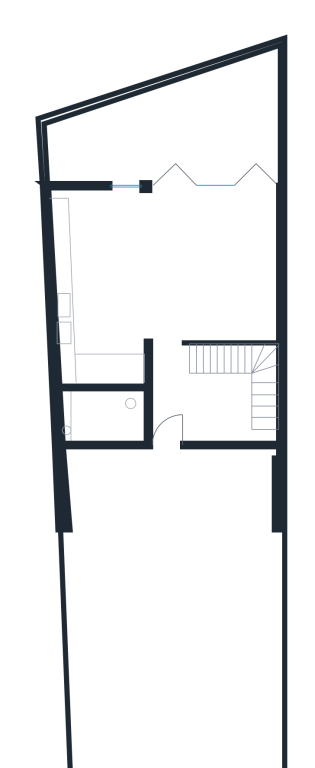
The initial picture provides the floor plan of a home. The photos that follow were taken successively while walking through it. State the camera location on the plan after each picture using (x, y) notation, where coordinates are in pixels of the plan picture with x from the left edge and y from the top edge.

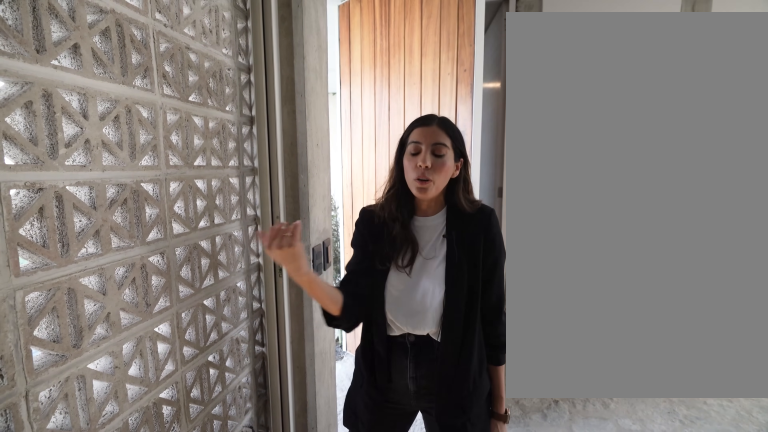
(225, 433)
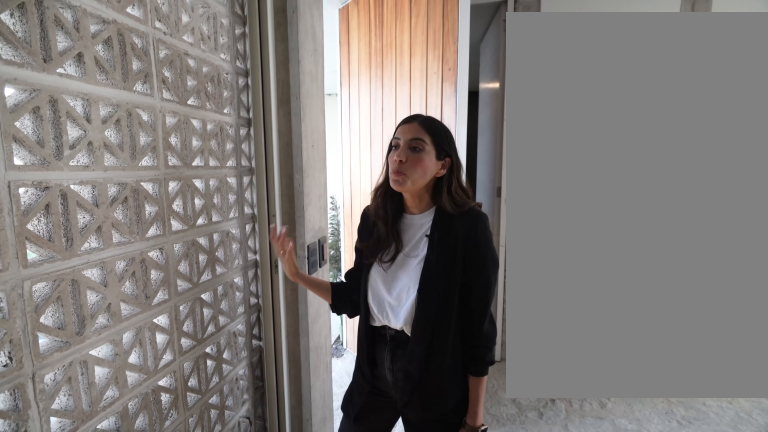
(225, 433)
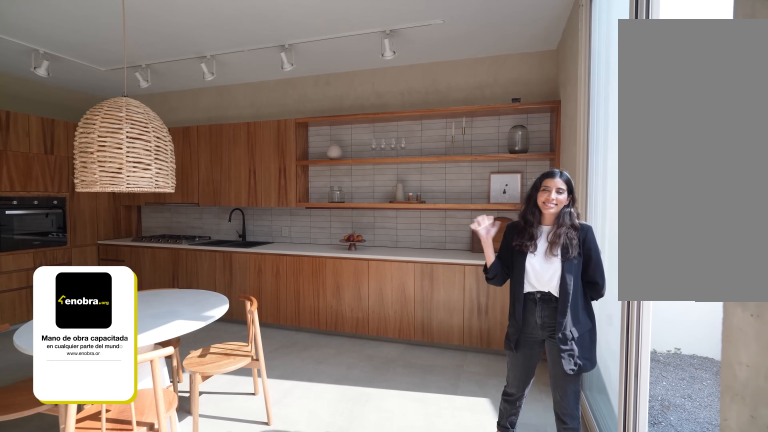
(177, 239)
